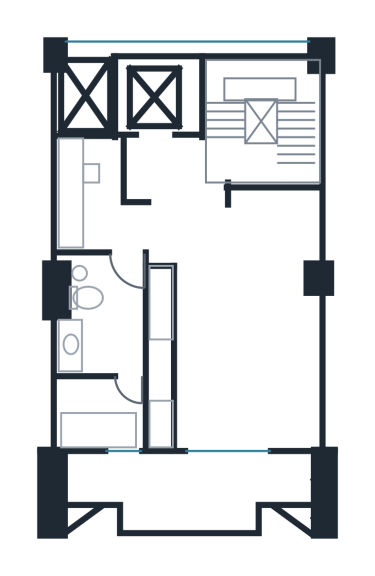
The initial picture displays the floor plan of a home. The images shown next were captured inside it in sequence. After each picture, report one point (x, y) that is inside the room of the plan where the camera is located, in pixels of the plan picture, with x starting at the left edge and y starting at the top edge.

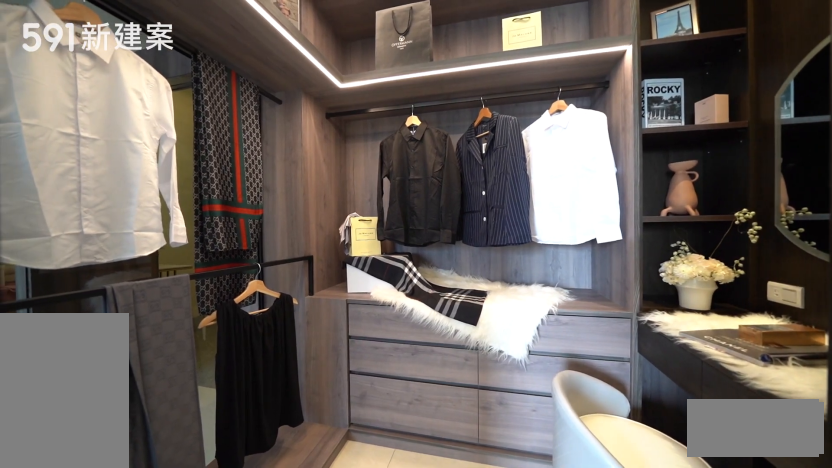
(271, 237)
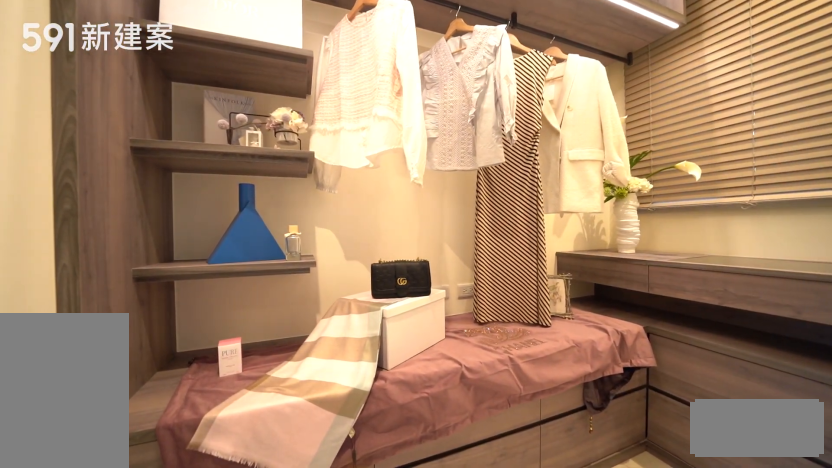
(91, 195)
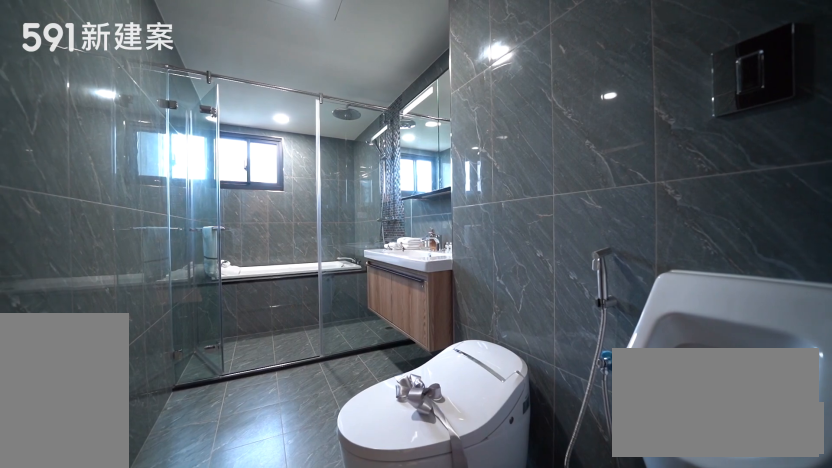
(98, 349)
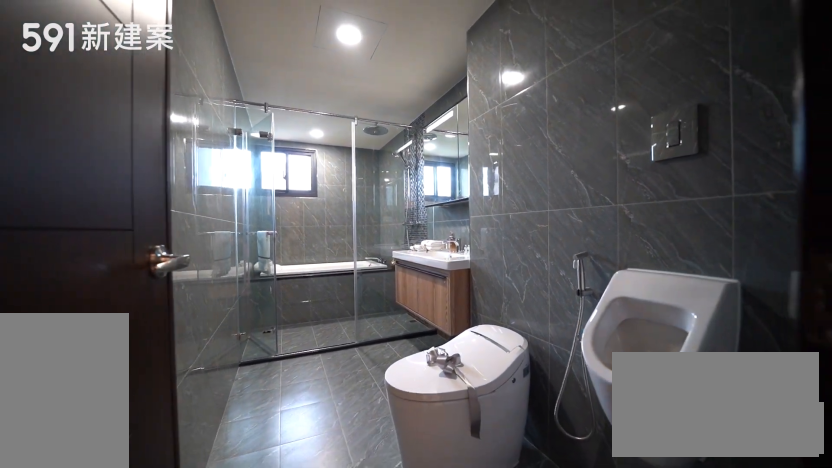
(98, 349)
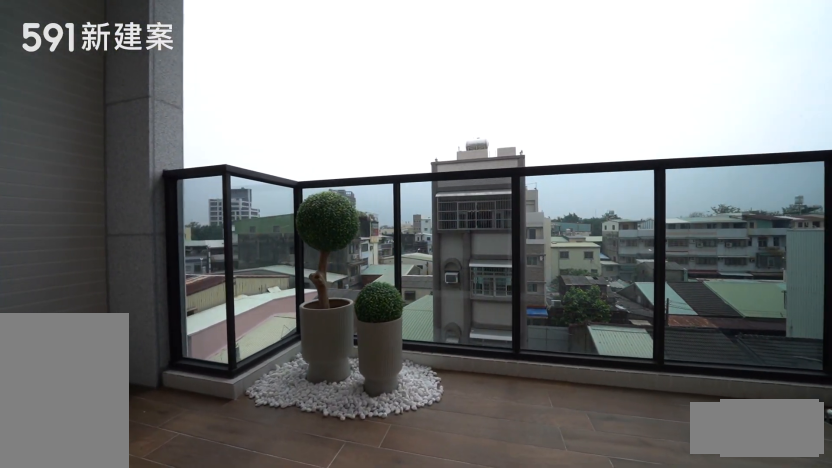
(188, 492)
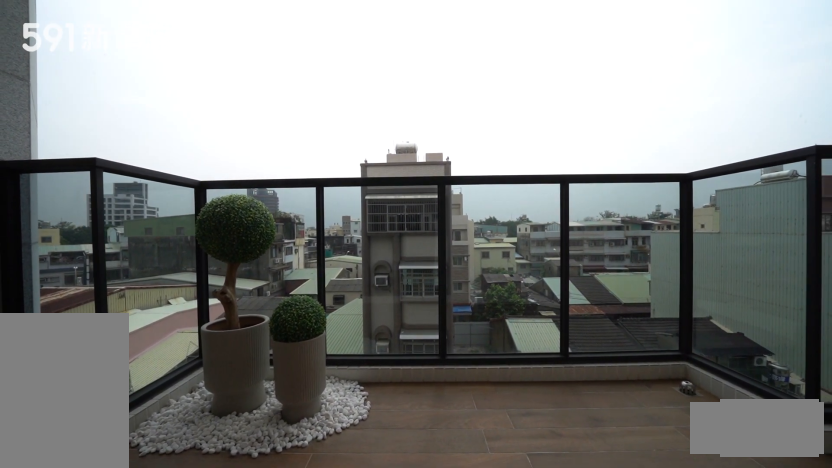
(188, 492)
